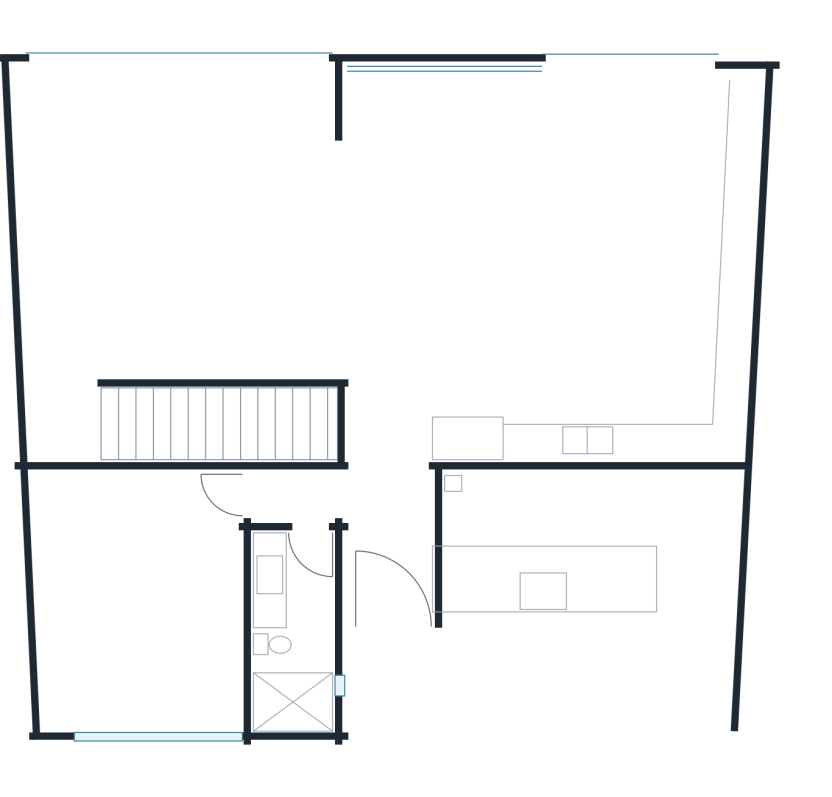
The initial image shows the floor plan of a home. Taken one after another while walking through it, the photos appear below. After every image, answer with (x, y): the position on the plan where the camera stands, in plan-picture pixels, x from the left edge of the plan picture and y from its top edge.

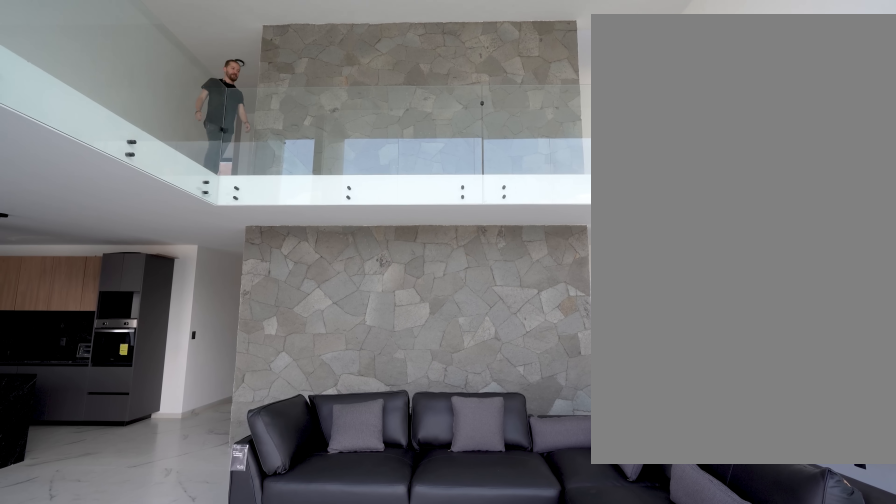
(209, 168)
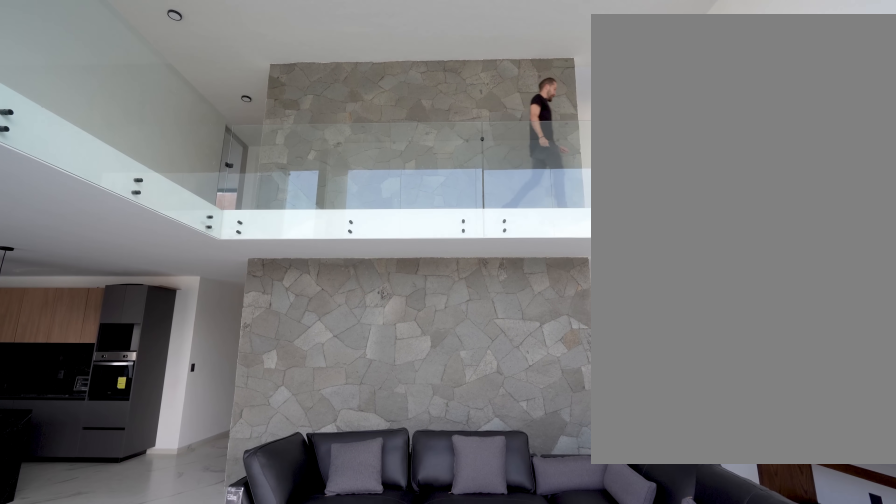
(203, 168)
